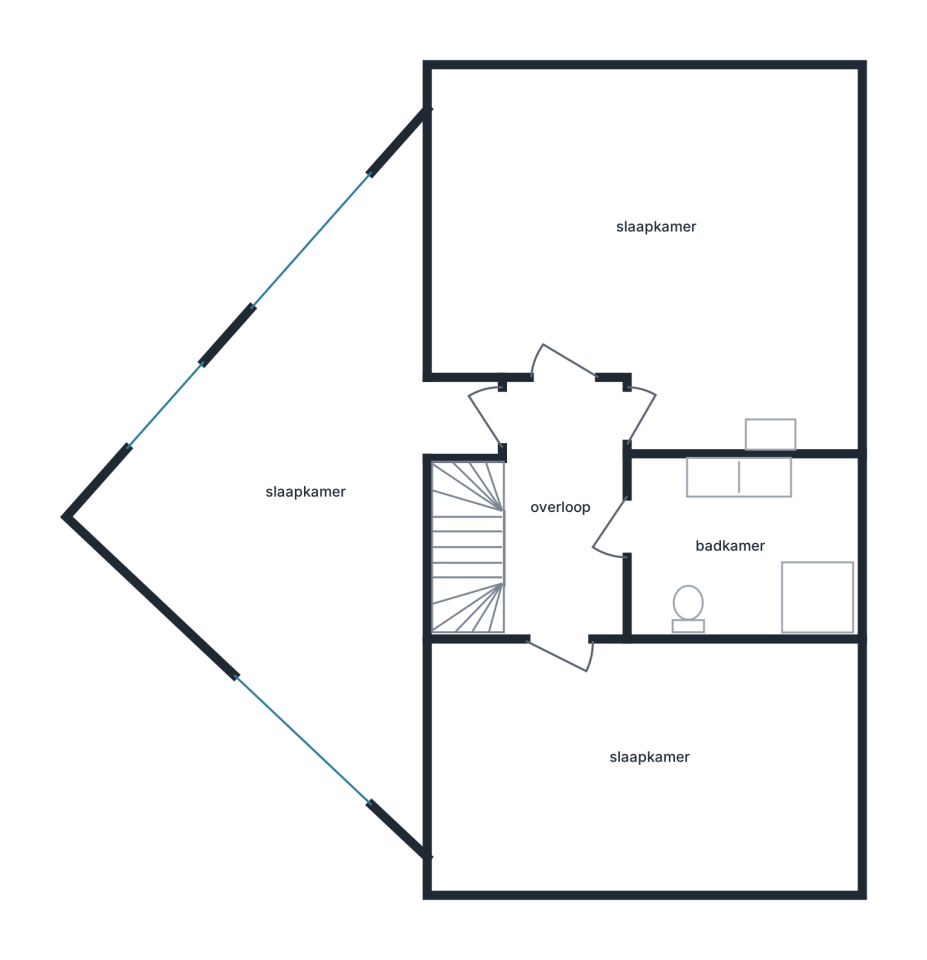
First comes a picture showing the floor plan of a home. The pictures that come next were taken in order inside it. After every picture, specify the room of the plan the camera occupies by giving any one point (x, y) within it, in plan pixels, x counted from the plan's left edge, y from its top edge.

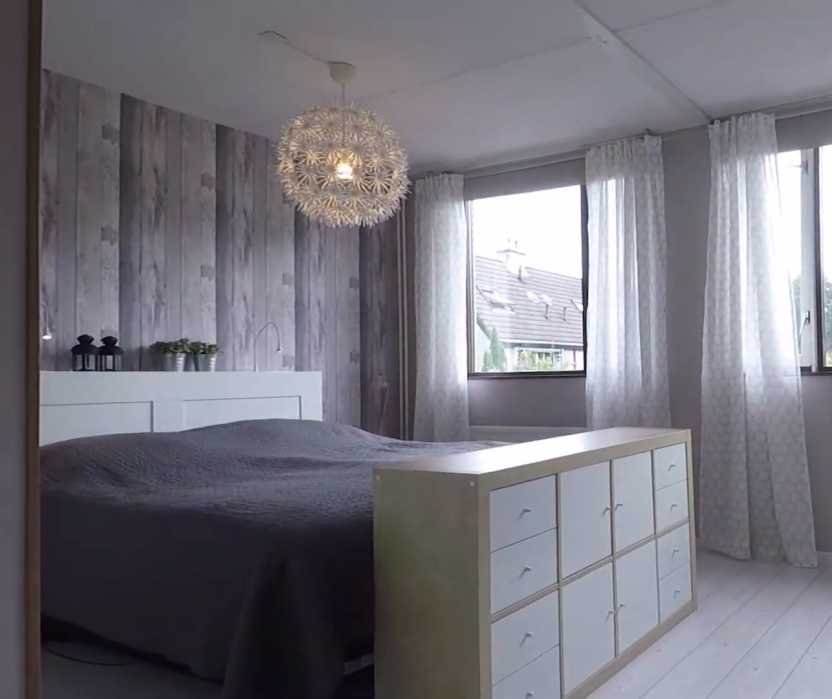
(851, 262)
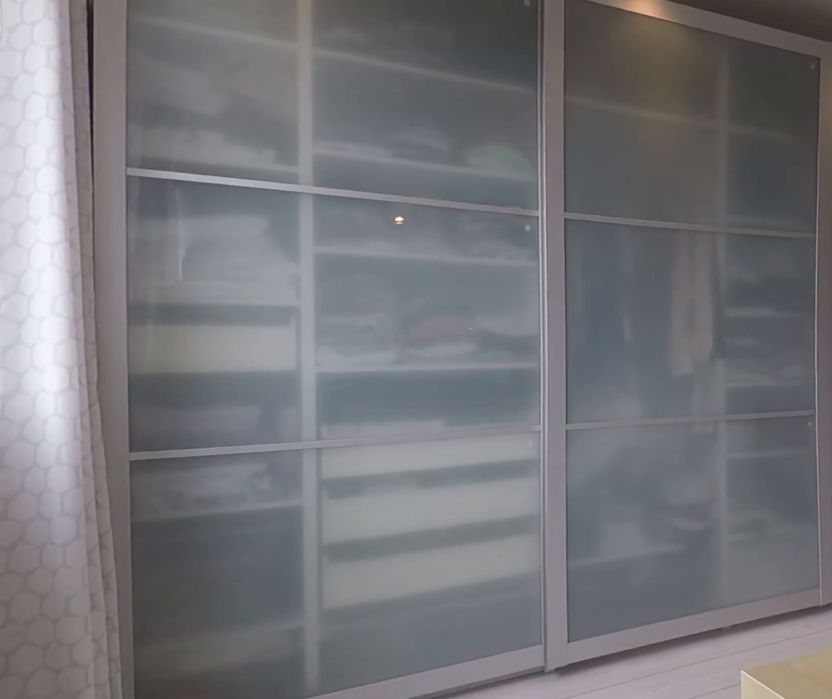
(851, 262)
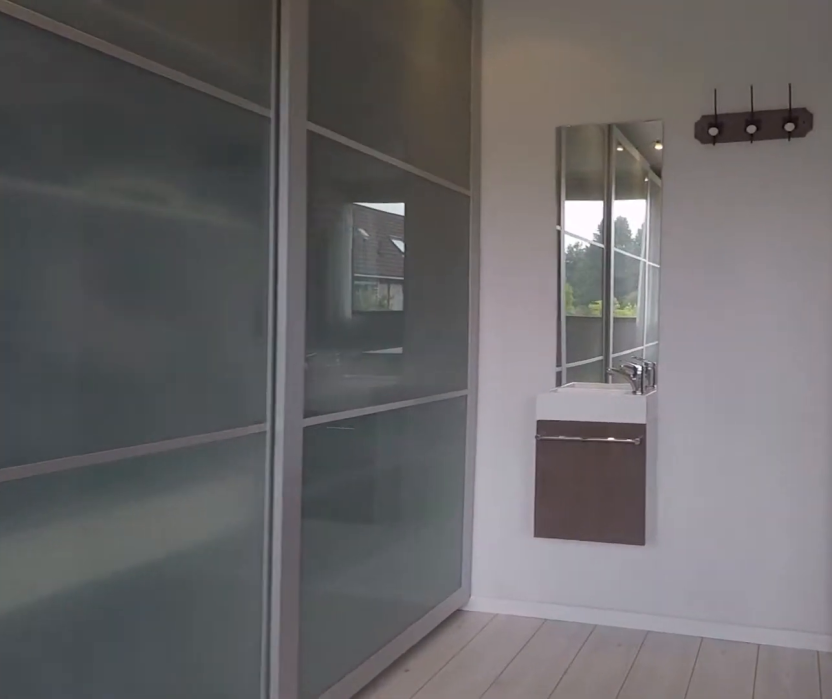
(851, 262)
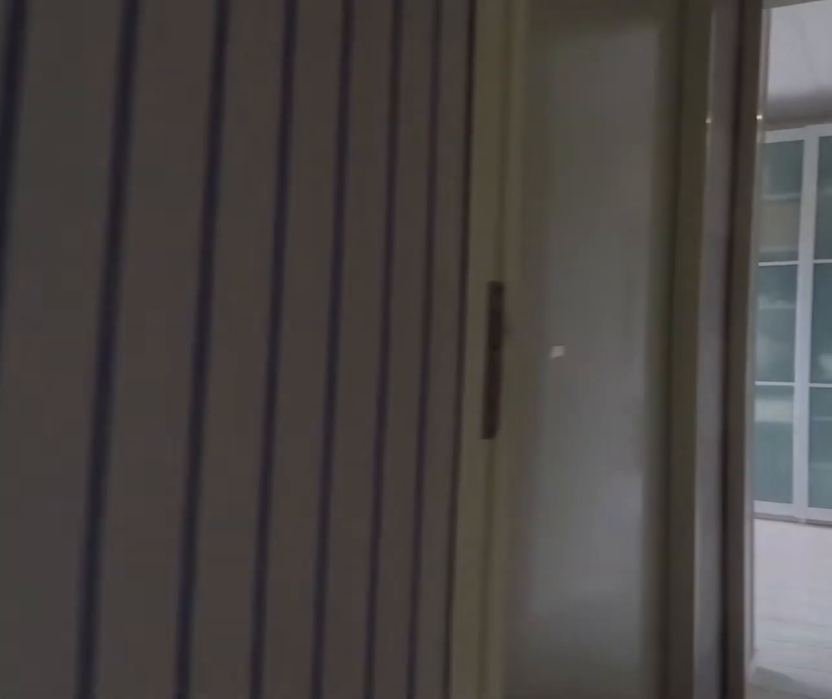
(321, 656)
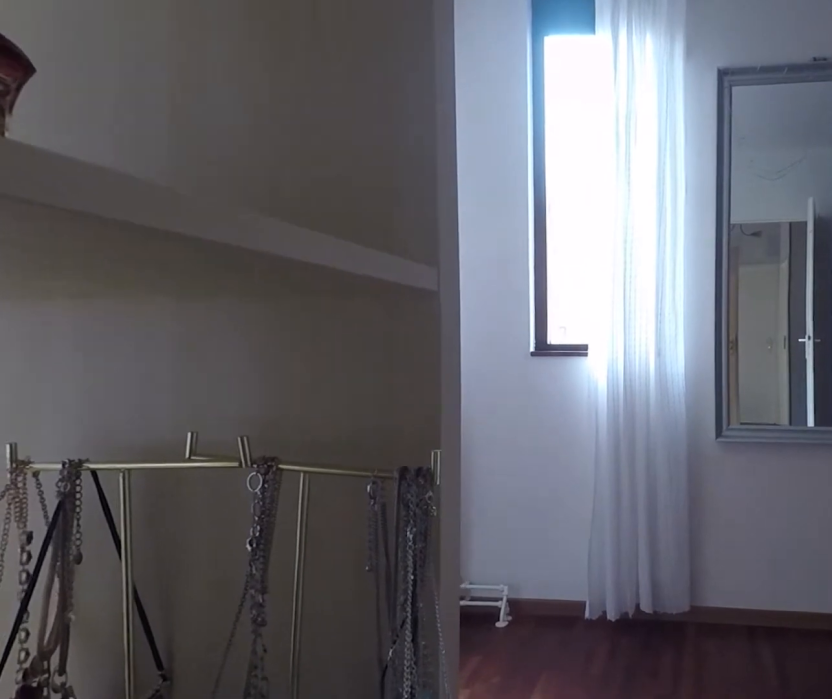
(643, 765)
